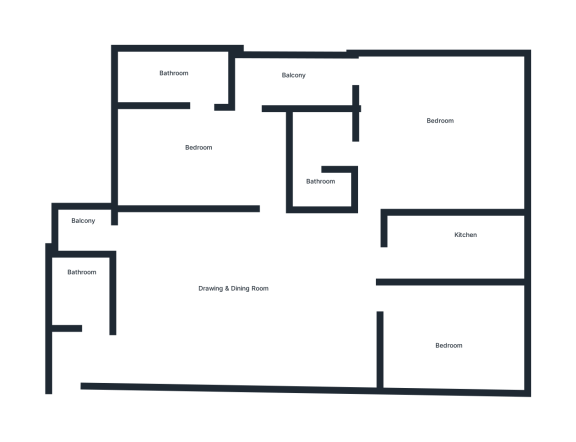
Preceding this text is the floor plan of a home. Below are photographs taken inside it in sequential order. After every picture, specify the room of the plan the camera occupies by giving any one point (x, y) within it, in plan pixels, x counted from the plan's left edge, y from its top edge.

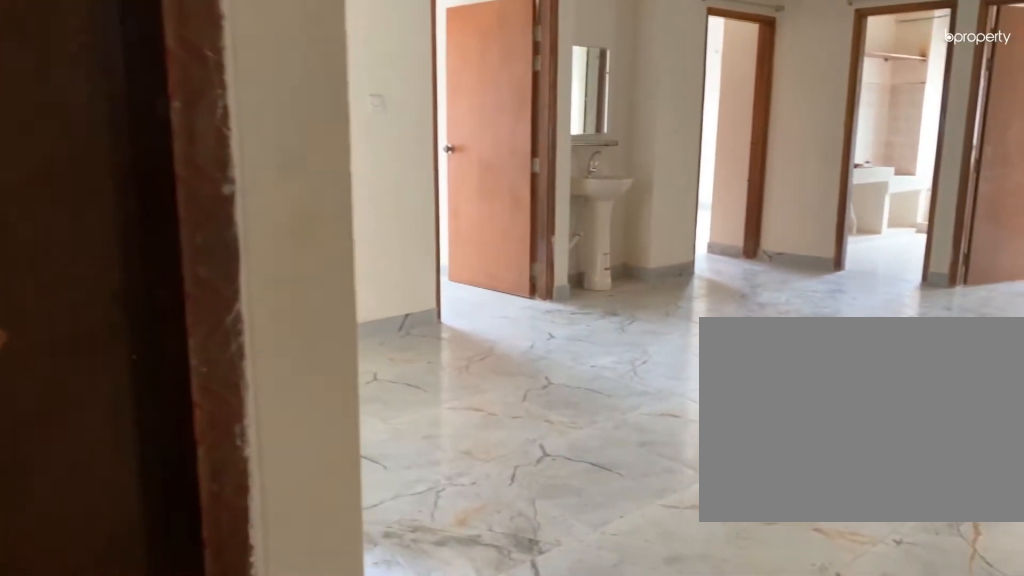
(111, 355)
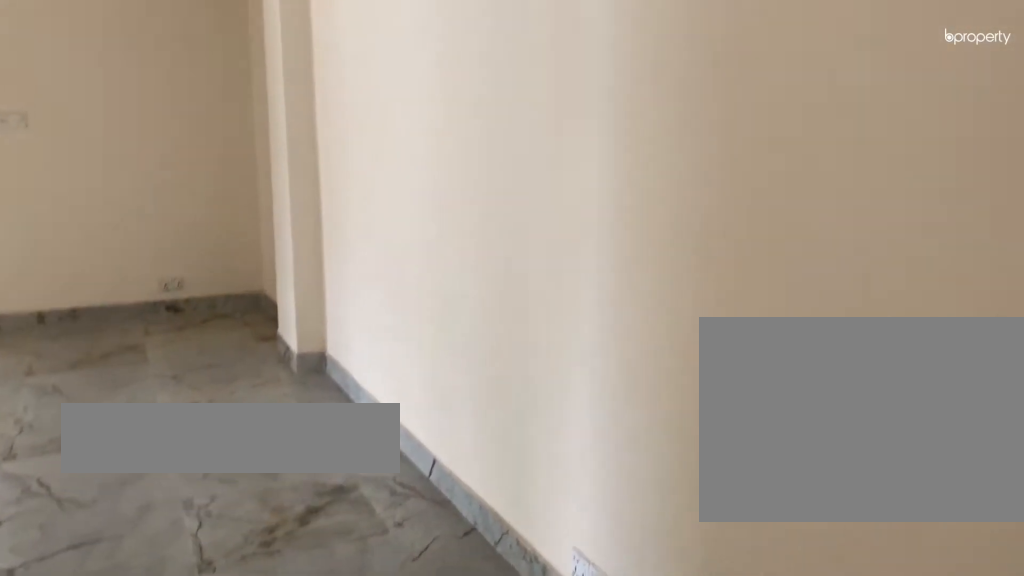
(233, 297)
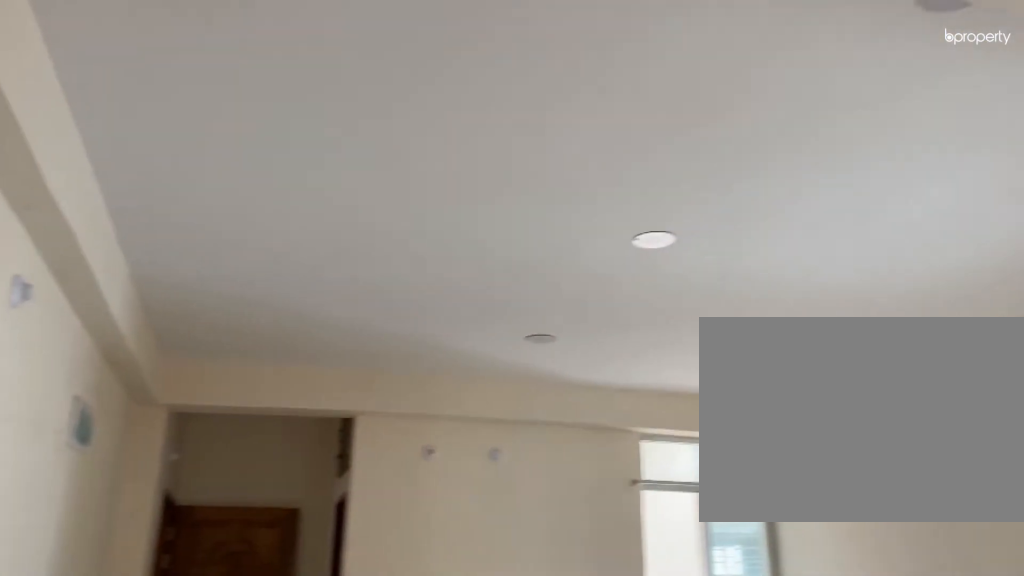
(240, 290)
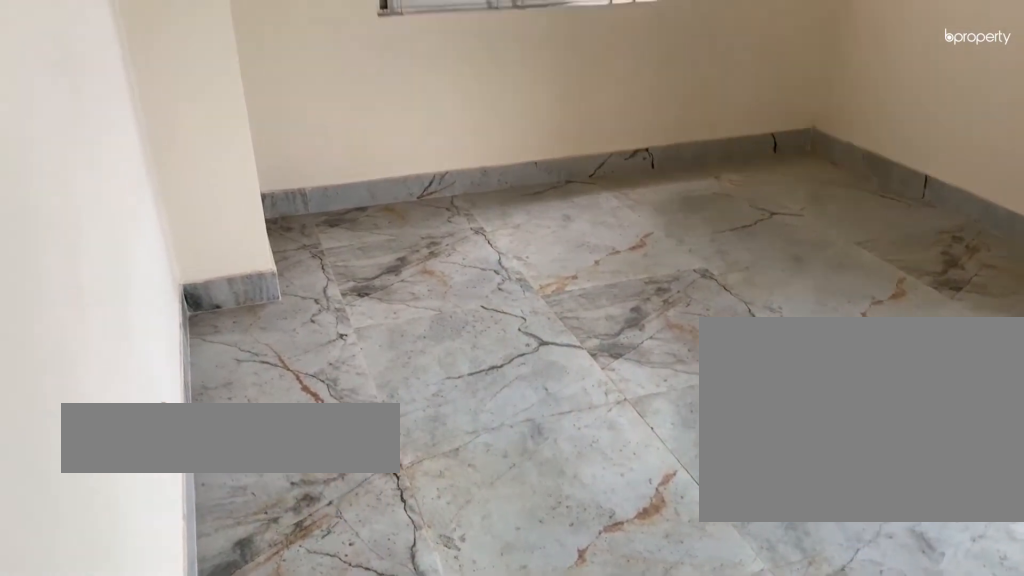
(198, 151)
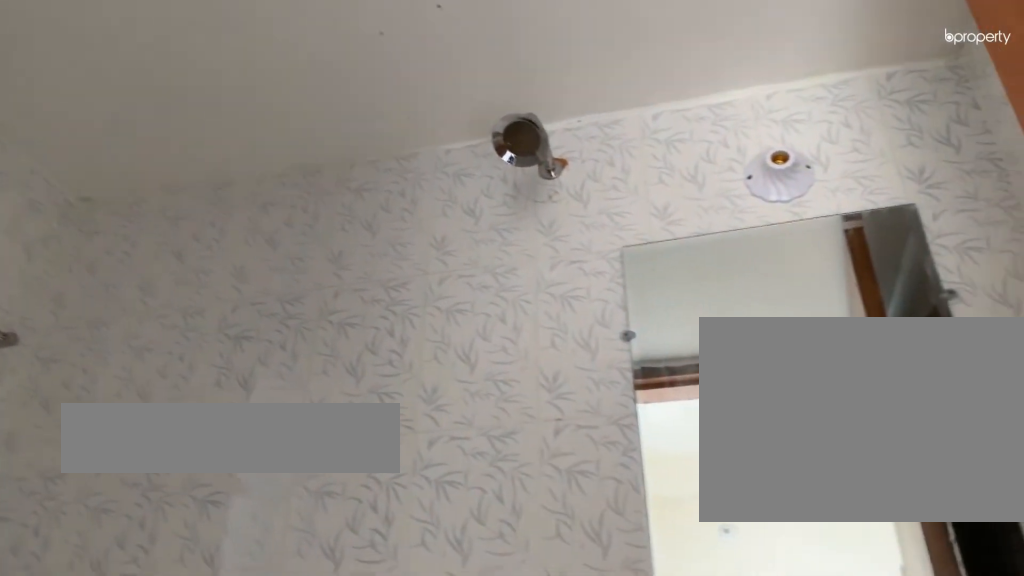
(182, 74)
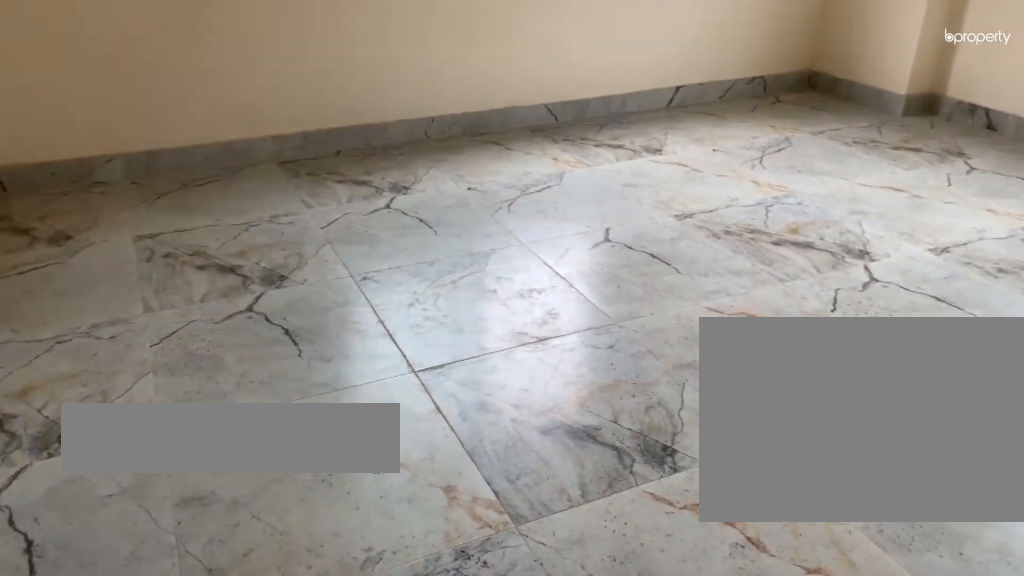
(422, 140)
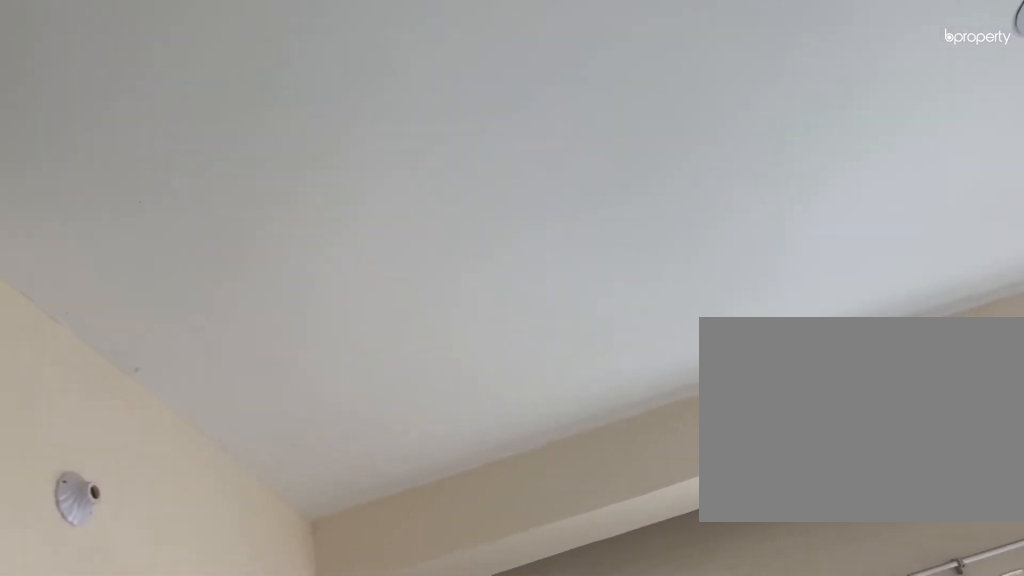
(422, 140)
